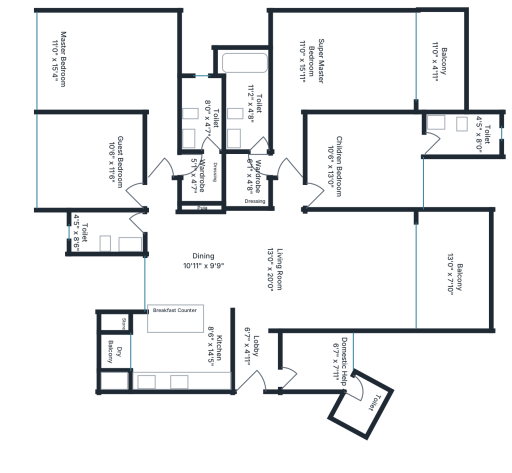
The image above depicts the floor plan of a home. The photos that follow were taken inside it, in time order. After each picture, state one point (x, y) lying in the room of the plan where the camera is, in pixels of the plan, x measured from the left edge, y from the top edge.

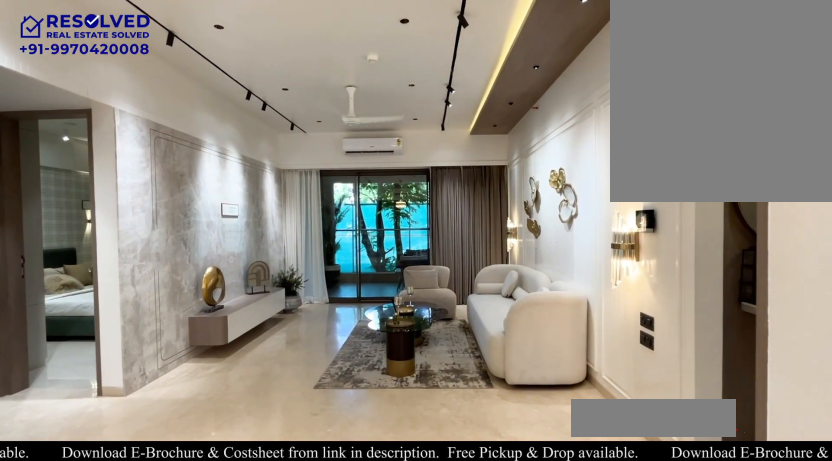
(342, 271)
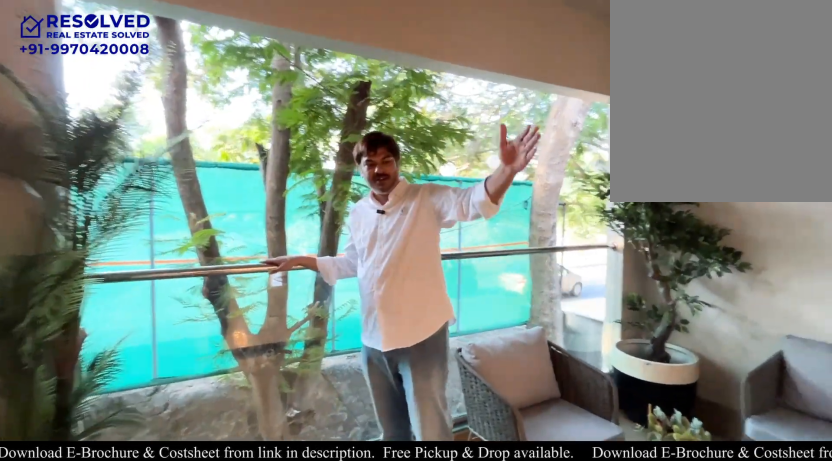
(453, 270)
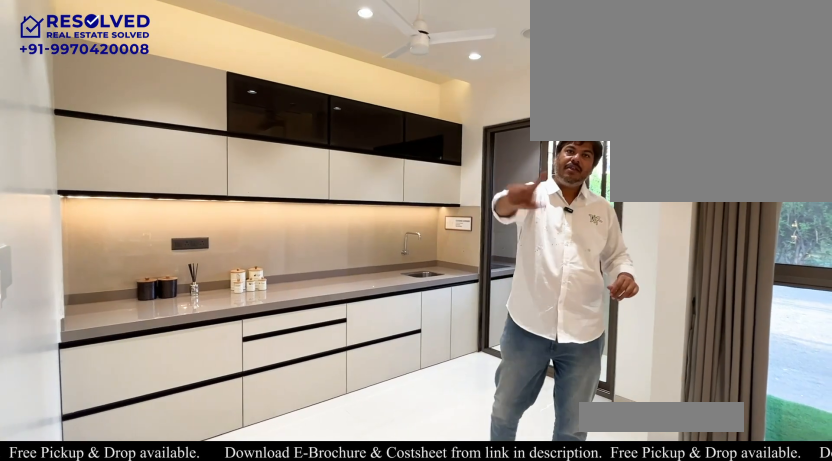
(182, 352)
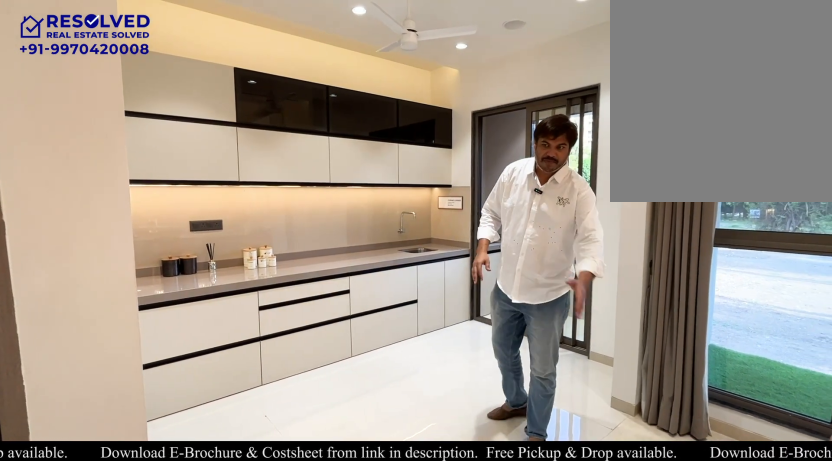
(182, 352)
